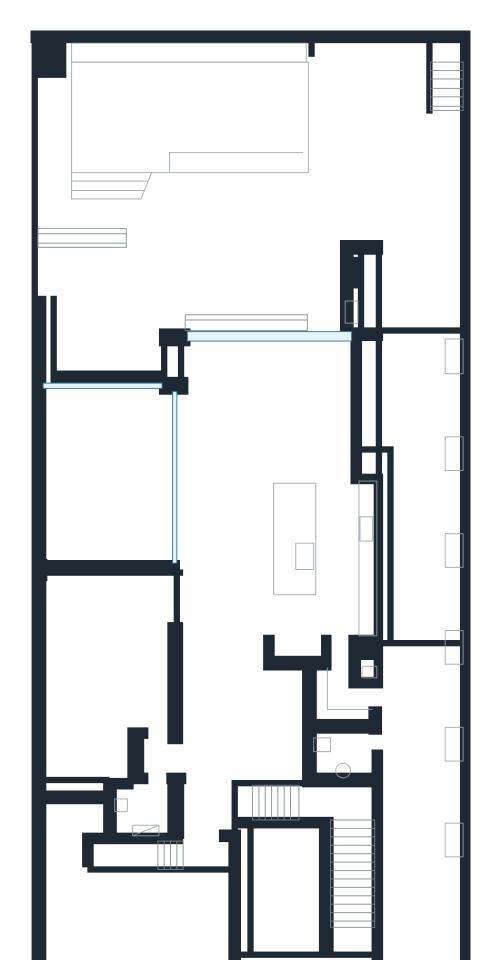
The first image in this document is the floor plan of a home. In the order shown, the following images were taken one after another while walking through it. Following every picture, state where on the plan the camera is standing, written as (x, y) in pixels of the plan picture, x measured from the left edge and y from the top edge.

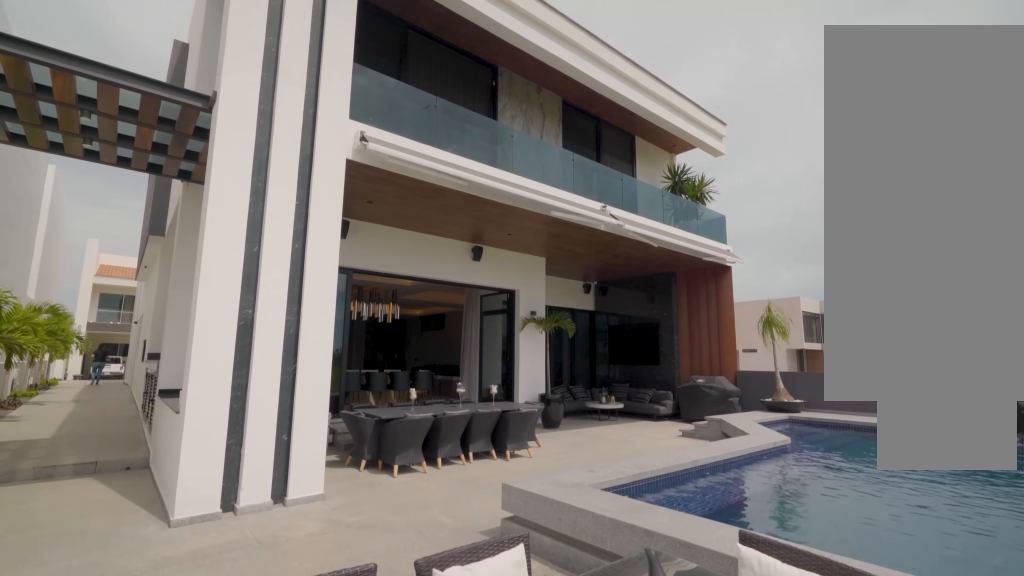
(396, 126)
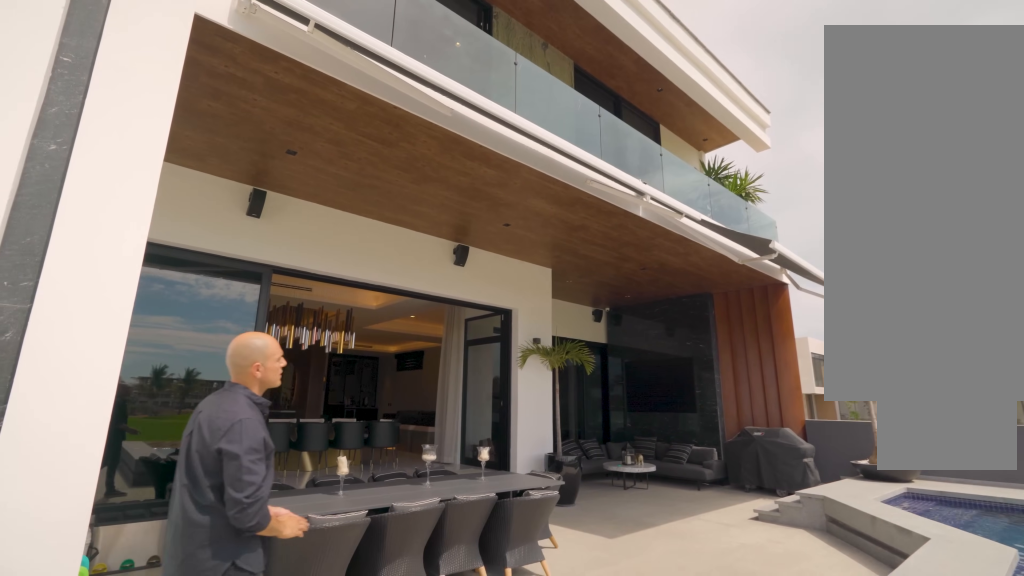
(327, 247)
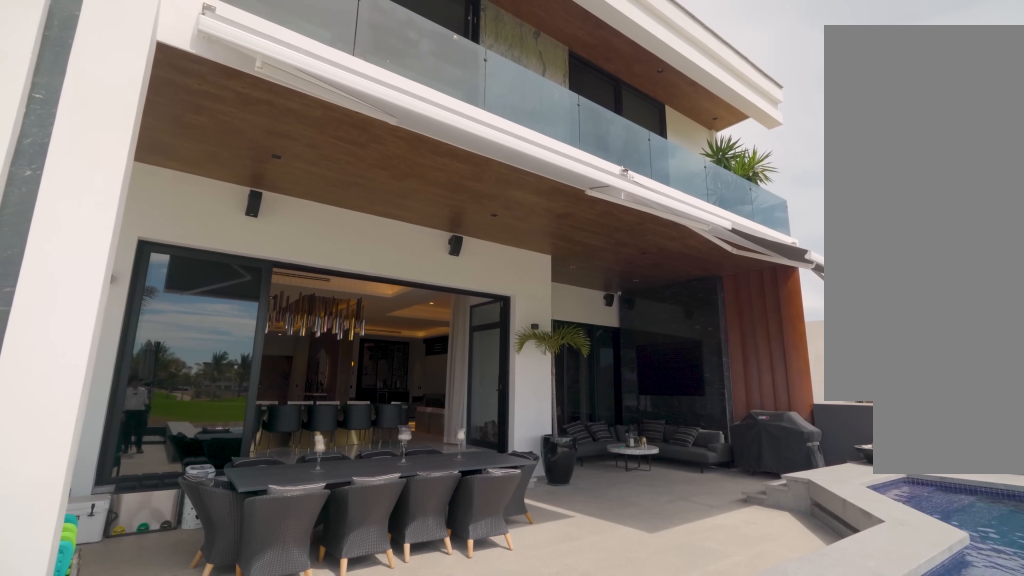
(327, 248)
